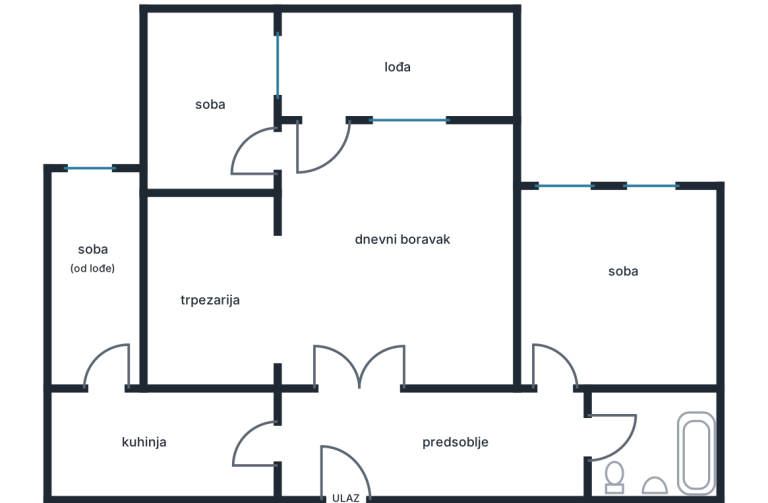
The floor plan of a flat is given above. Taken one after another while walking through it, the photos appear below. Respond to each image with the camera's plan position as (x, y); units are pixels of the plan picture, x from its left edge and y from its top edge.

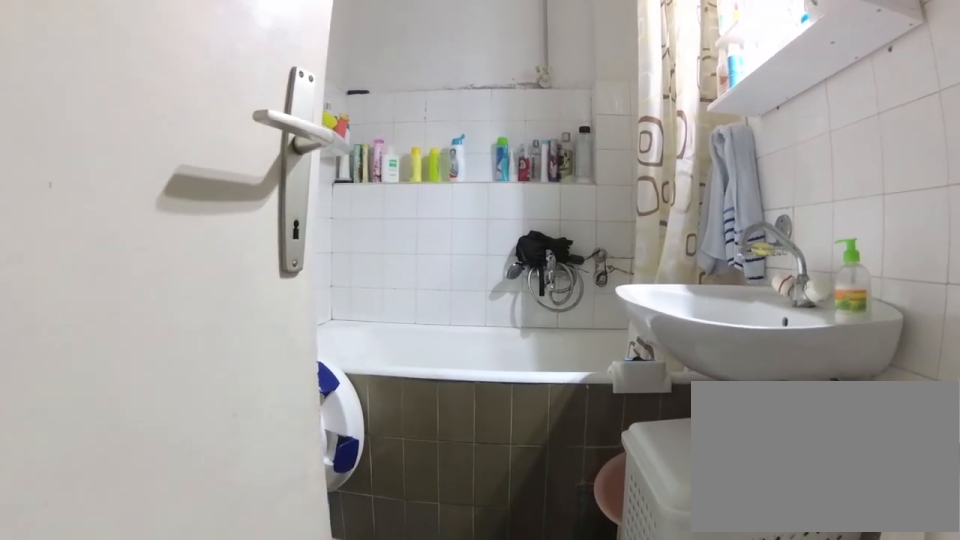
(581, 437)
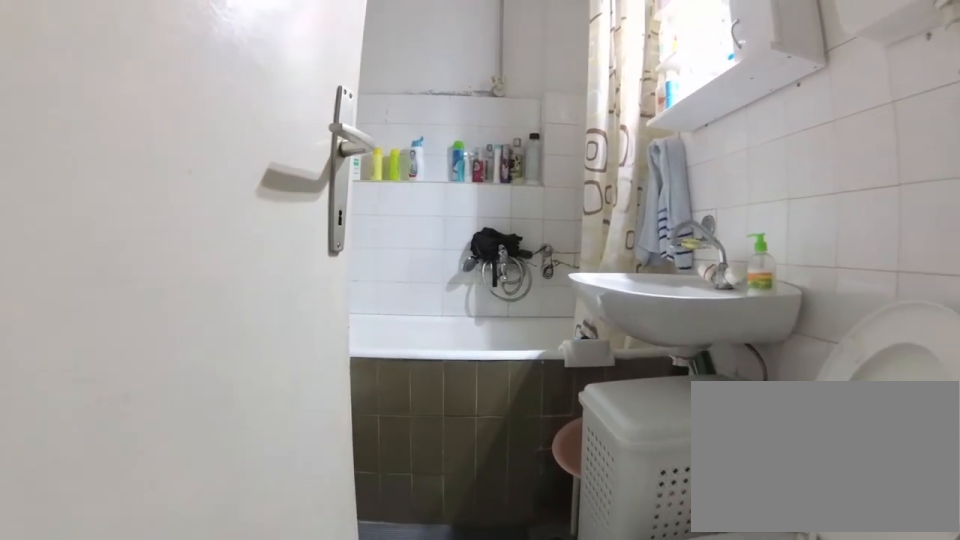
(571, 435)
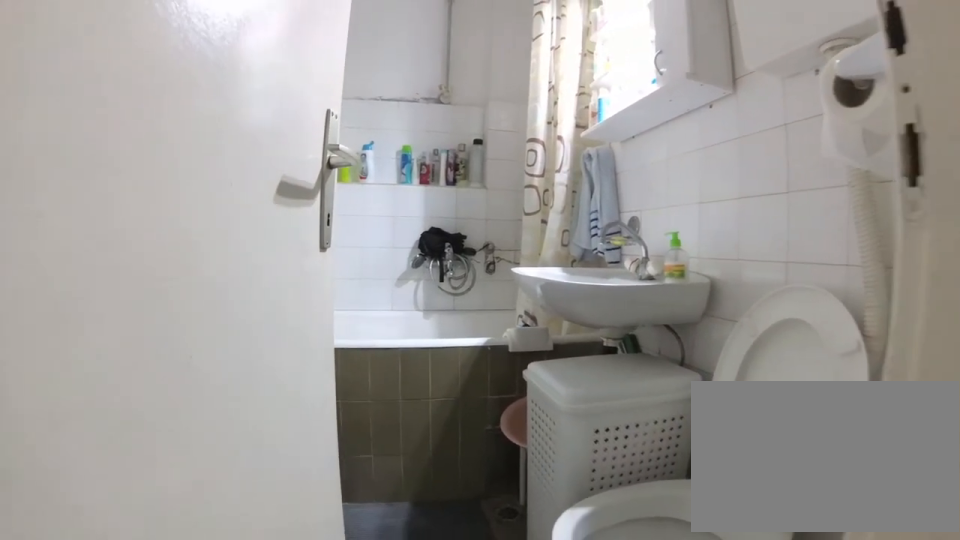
(561, 434)
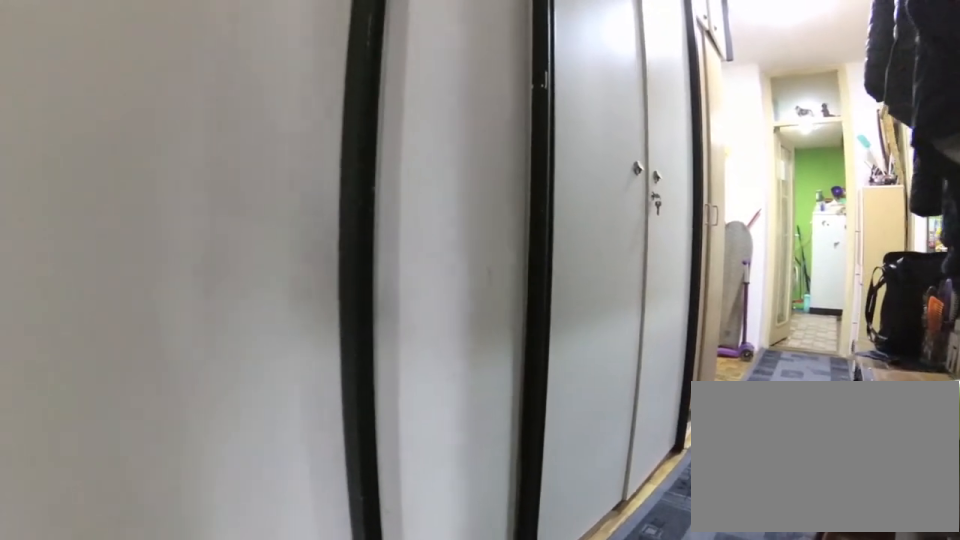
(593, 430)
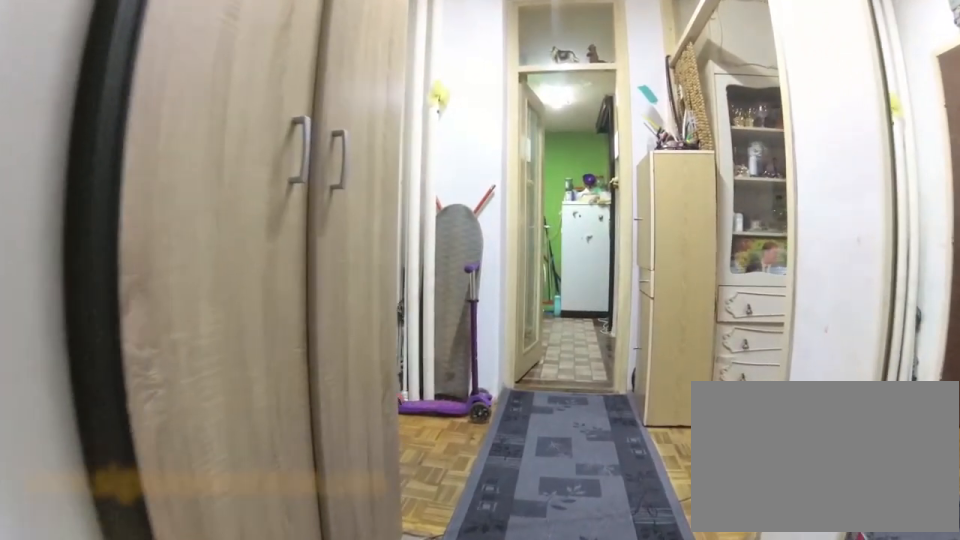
(502, 441)
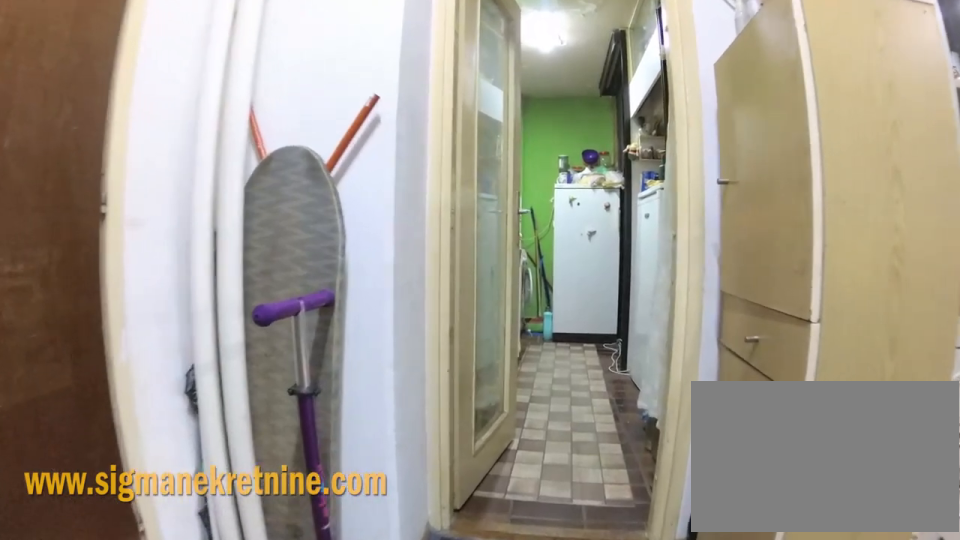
(404, 441)
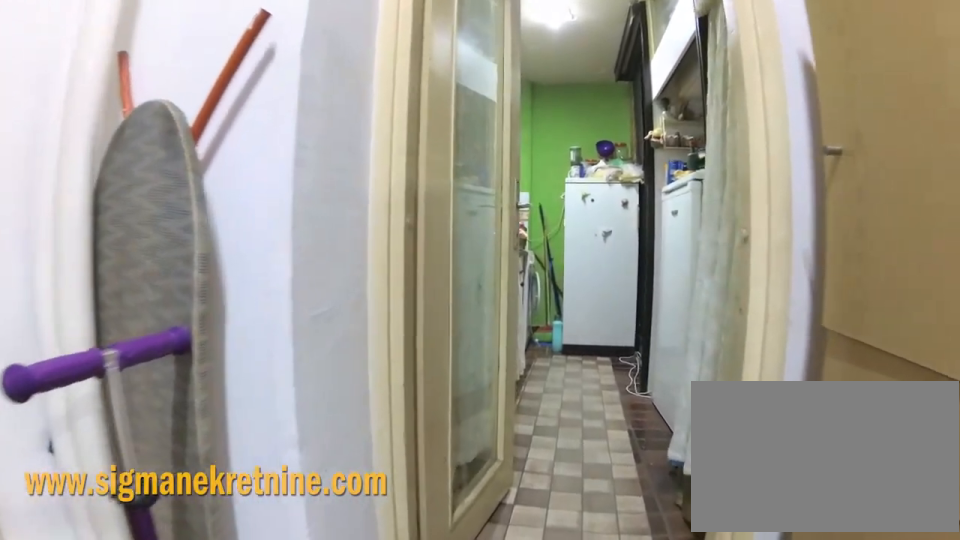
(374, 441)
